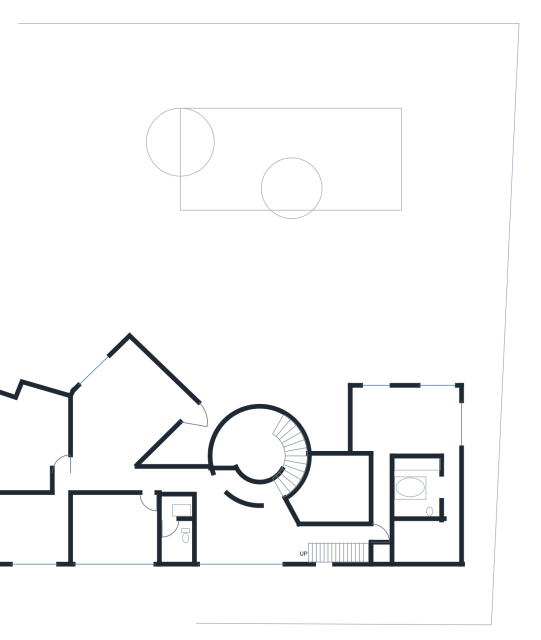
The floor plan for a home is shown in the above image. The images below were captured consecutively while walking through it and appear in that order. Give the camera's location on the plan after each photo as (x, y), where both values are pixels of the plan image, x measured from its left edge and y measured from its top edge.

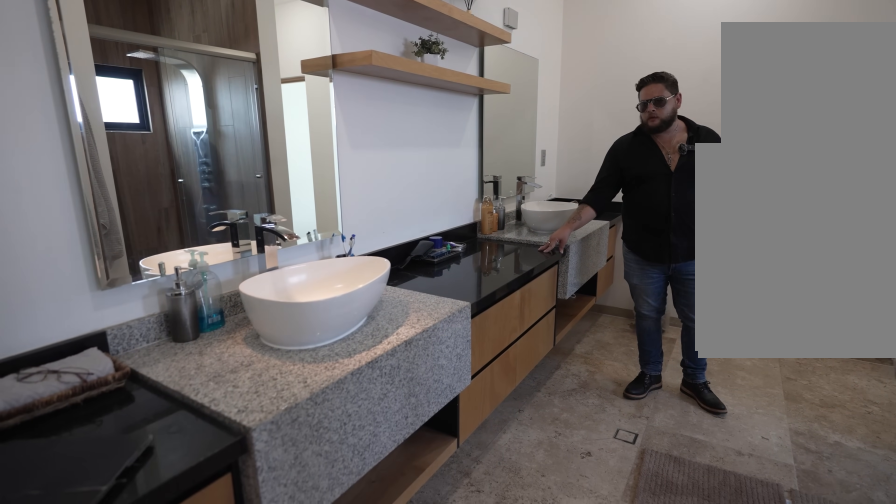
(436, 486)
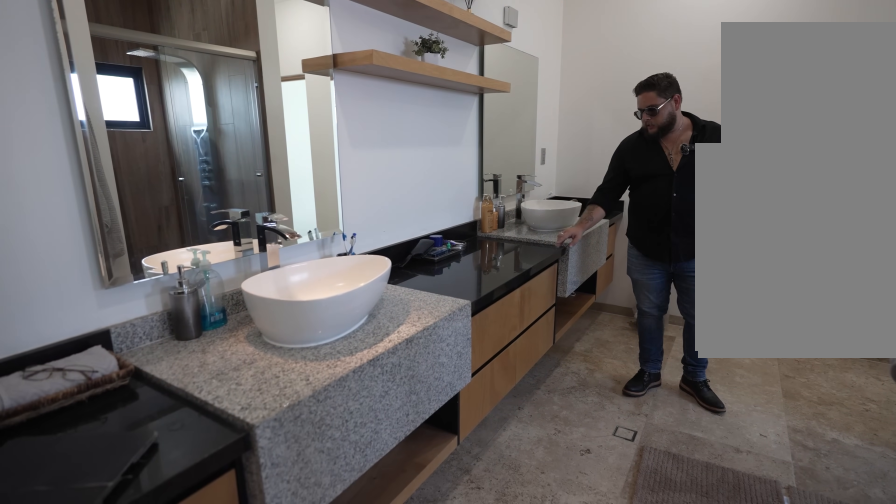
(436, 486)
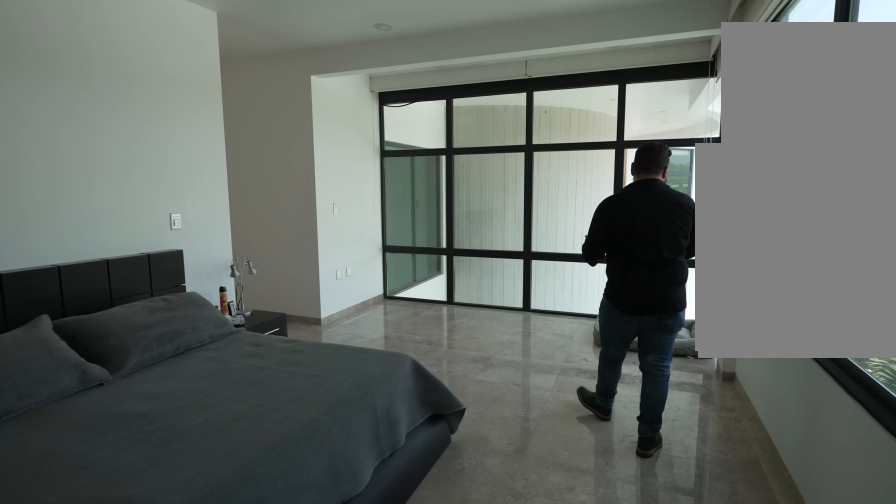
(428, 399)
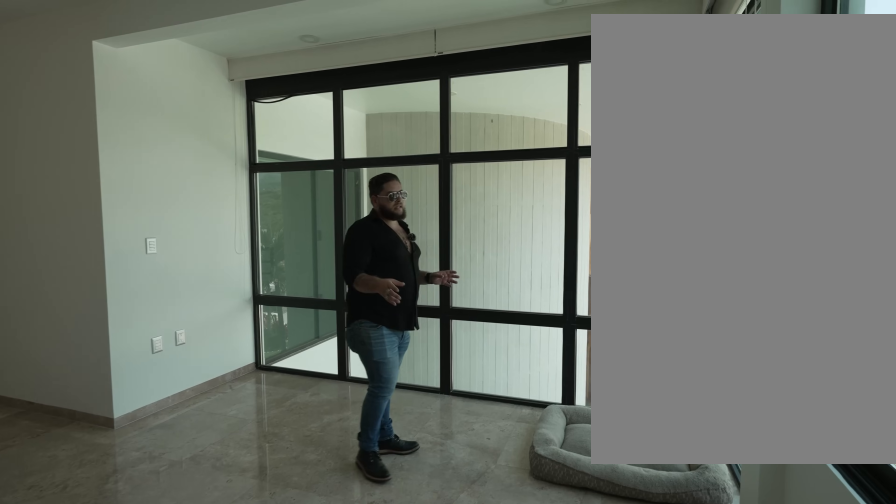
(407, 400)
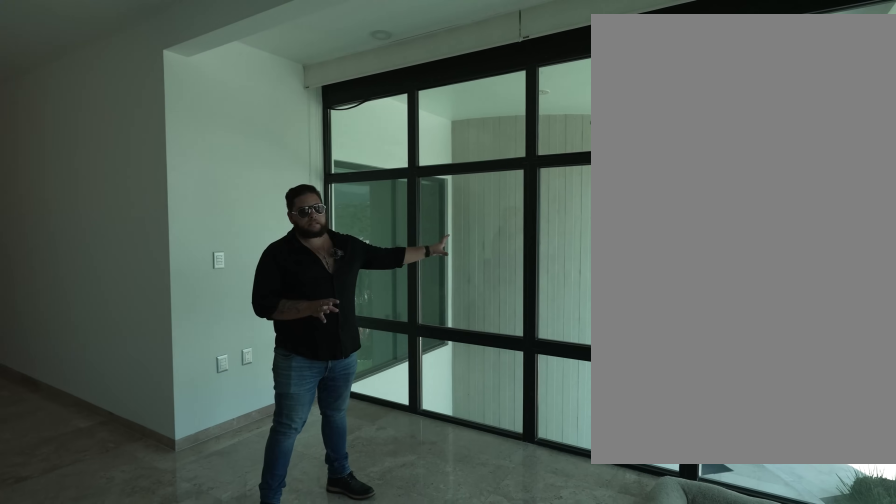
(396, 400)
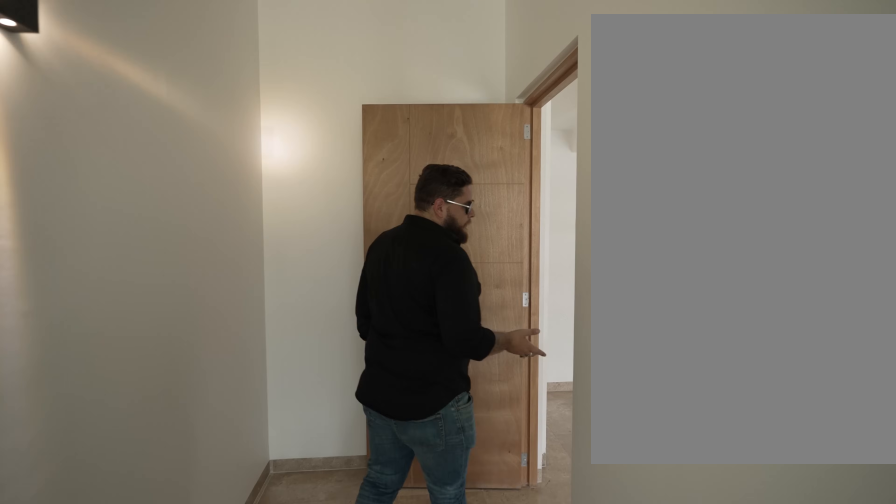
(377, 471)
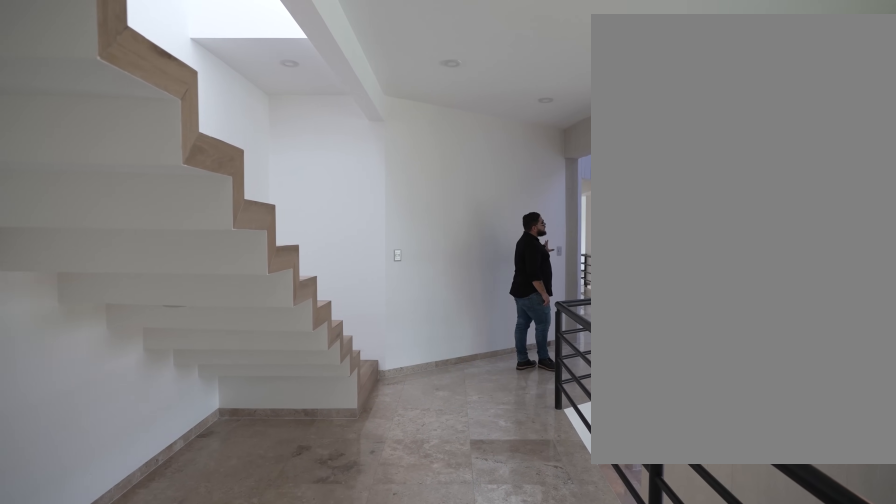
(350, 531)
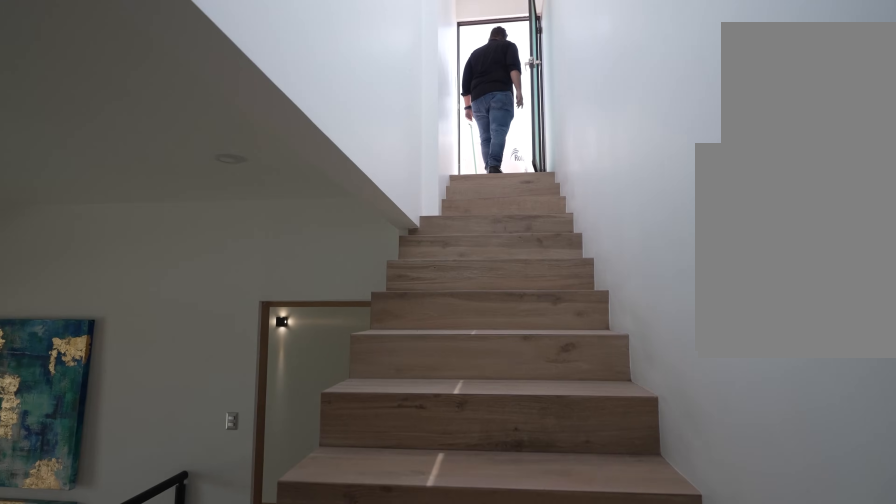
(322, 553)
